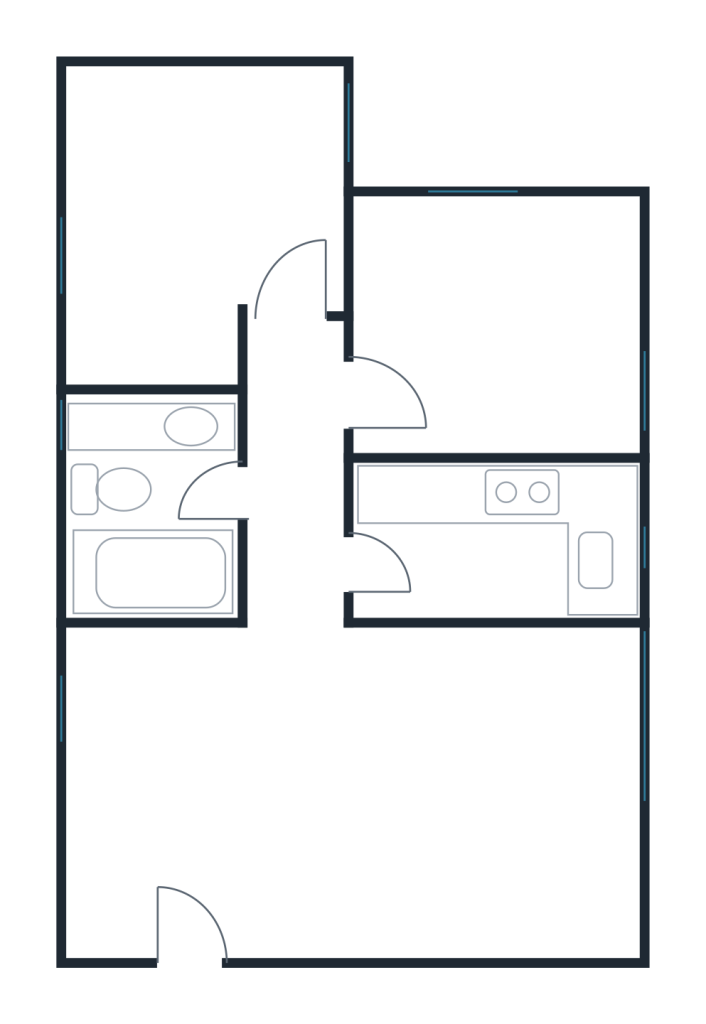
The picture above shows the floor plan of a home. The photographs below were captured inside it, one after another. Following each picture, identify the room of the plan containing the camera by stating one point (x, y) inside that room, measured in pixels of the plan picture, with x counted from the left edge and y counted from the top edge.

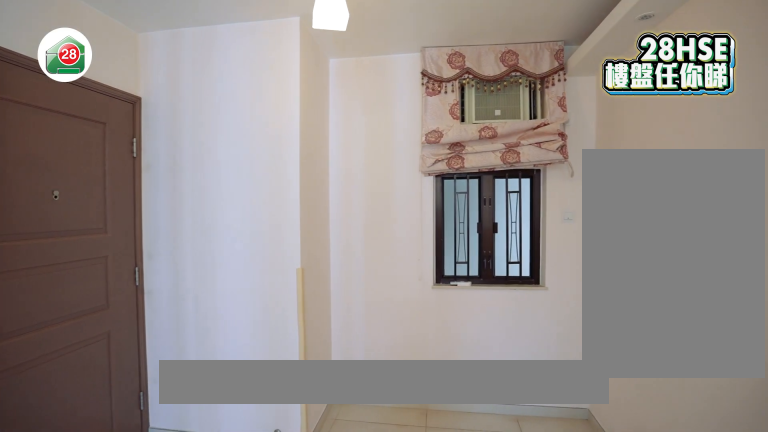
(311, 789)
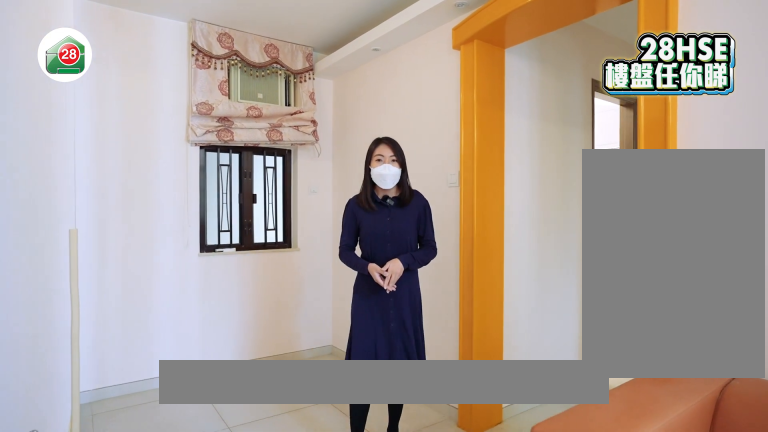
(311, 789)
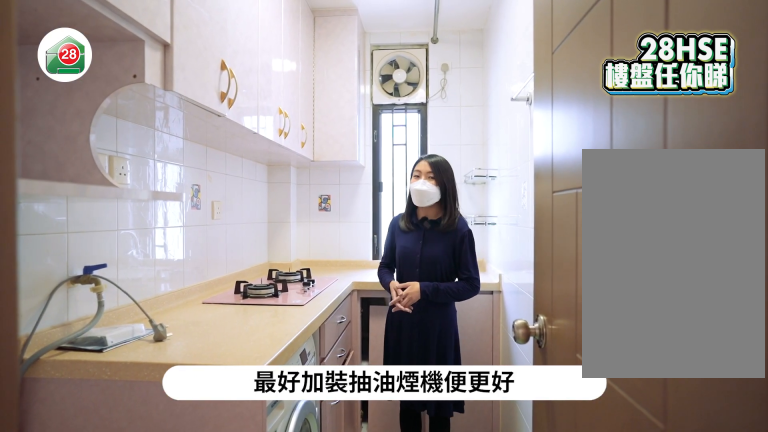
(443, 539)
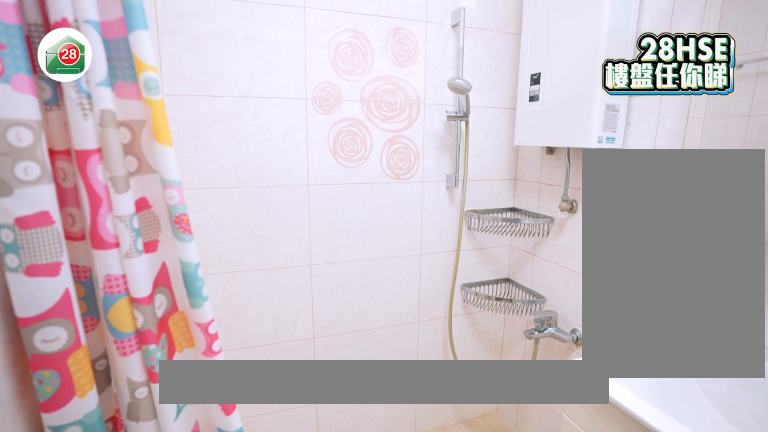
(177, 514)
